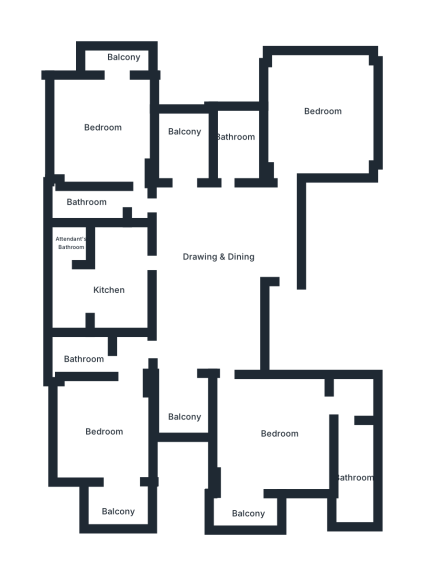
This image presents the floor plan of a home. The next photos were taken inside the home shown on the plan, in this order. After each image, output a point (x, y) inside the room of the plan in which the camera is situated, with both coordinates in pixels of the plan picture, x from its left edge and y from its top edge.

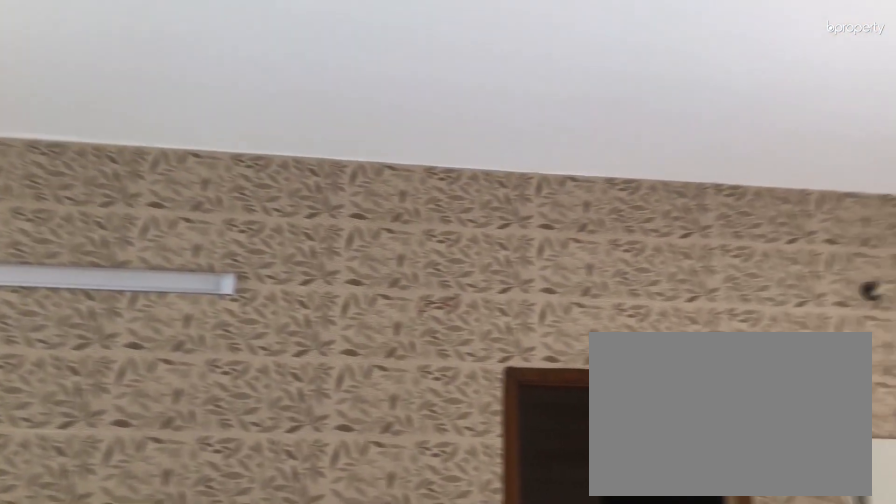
(213, 290)
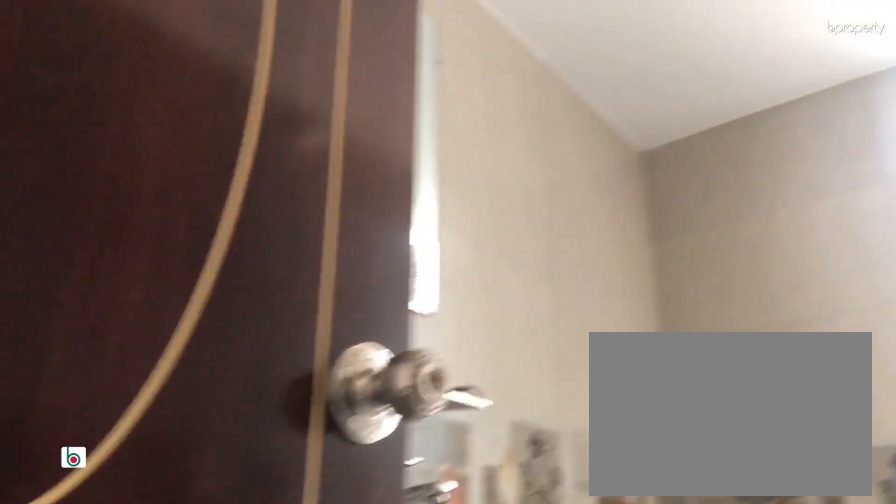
(235, 144)
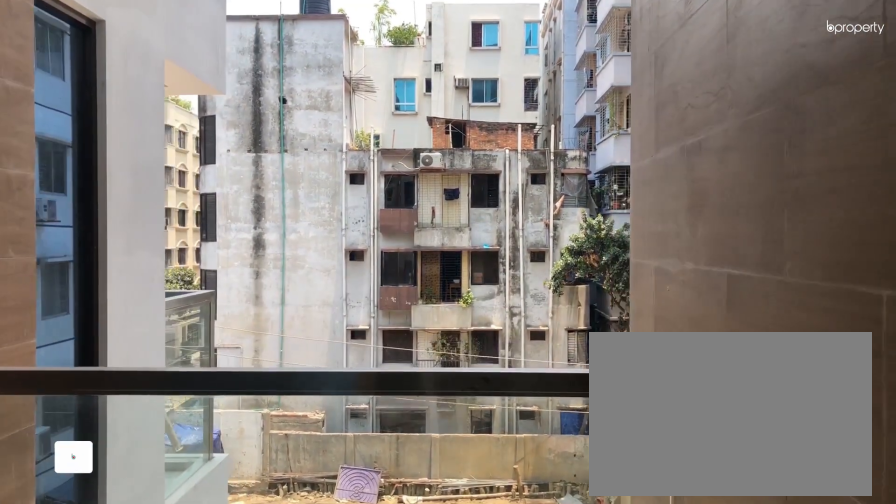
(185, 150)
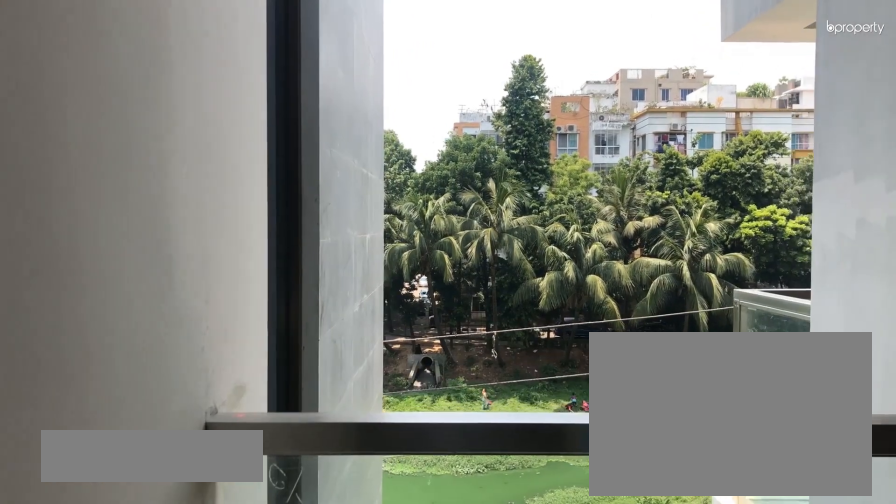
(178, 407)
